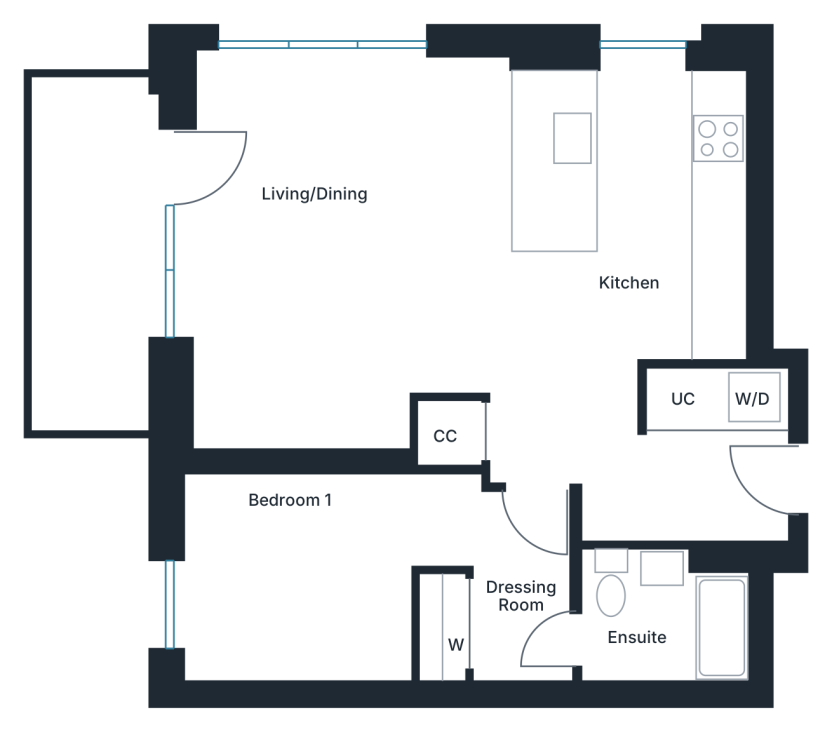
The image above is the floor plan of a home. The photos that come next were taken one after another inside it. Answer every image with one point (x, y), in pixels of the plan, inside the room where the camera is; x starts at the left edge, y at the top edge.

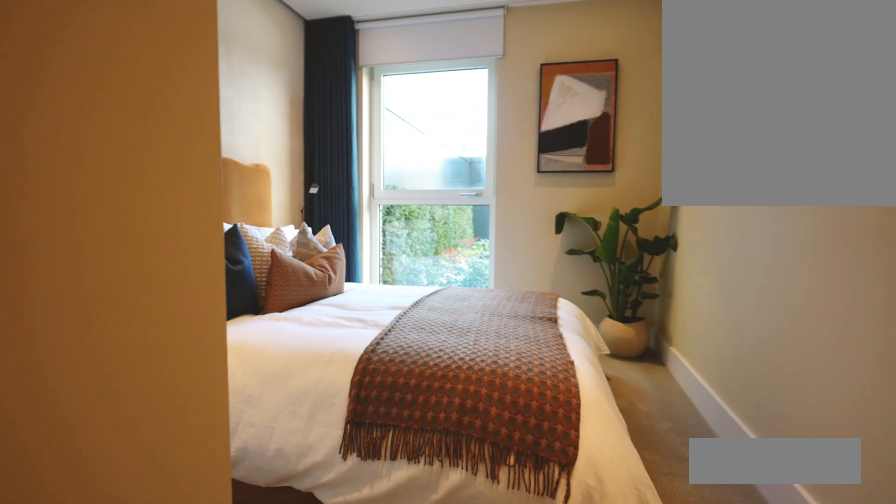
(334, 568)
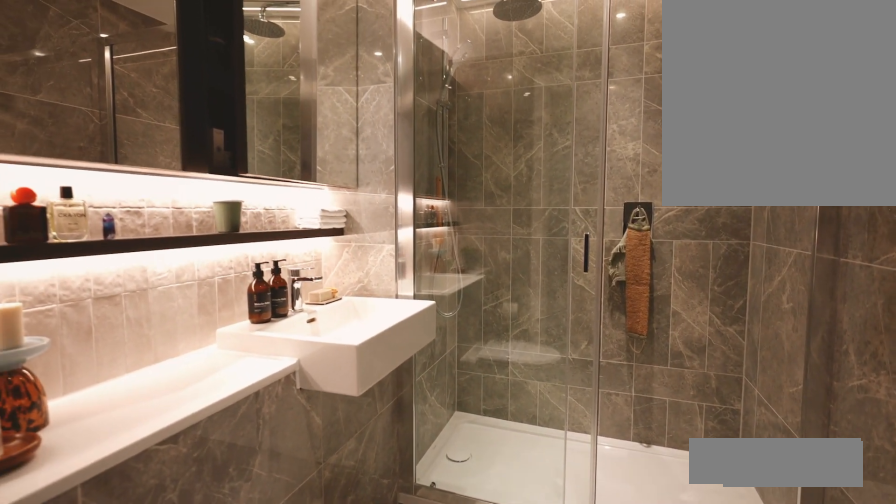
(649, 613)
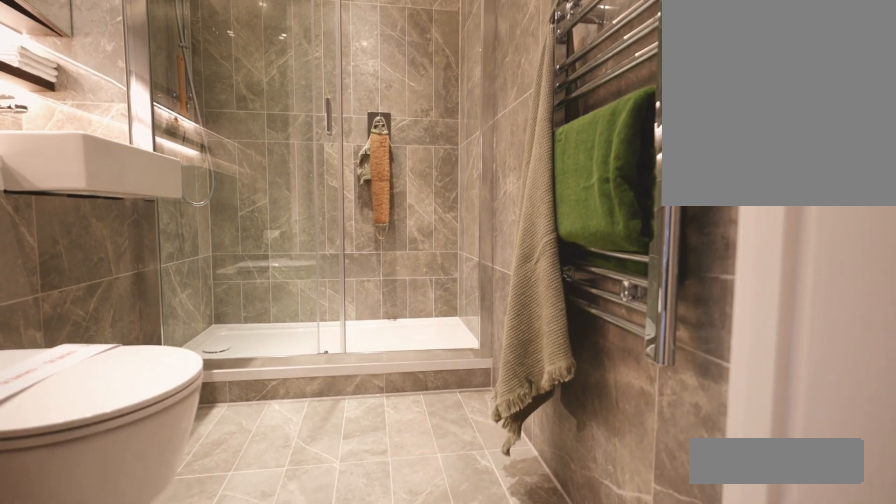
(649, 613)
